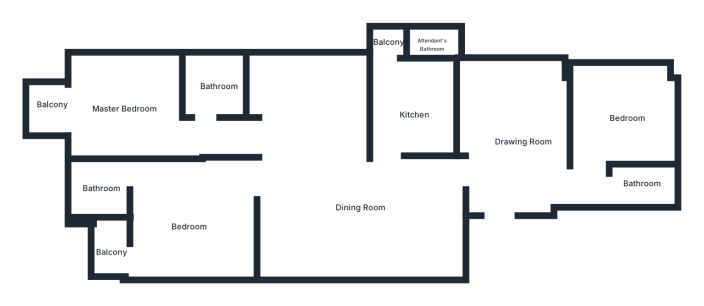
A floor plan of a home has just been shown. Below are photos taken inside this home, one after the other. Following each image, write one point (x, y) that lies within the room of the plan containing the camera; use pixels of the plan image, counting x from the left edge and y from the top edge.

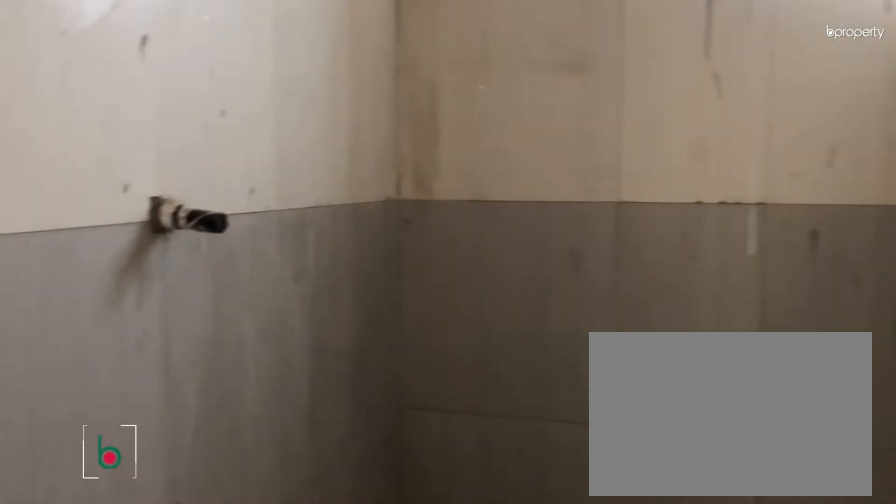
(642, 183)
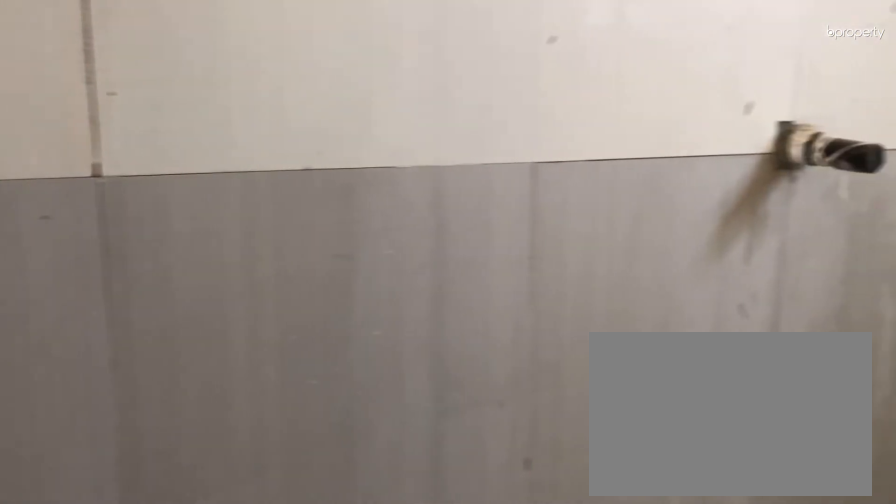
(642, 183)
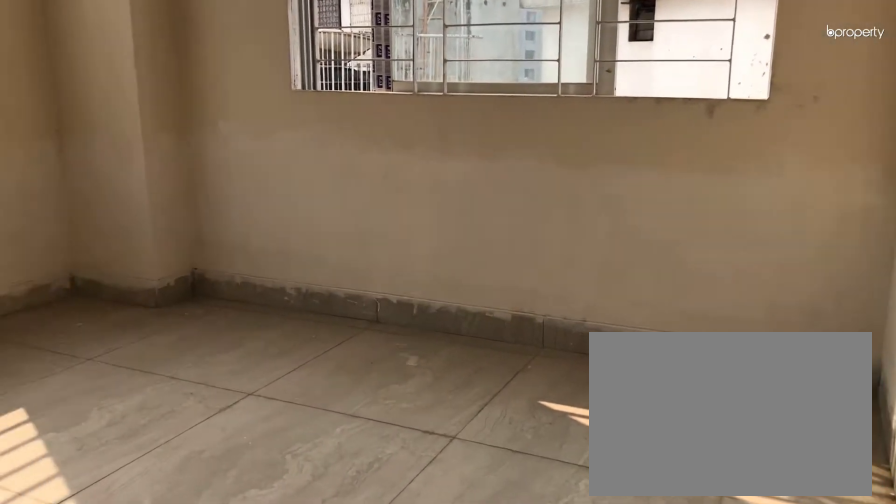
(629, 117)
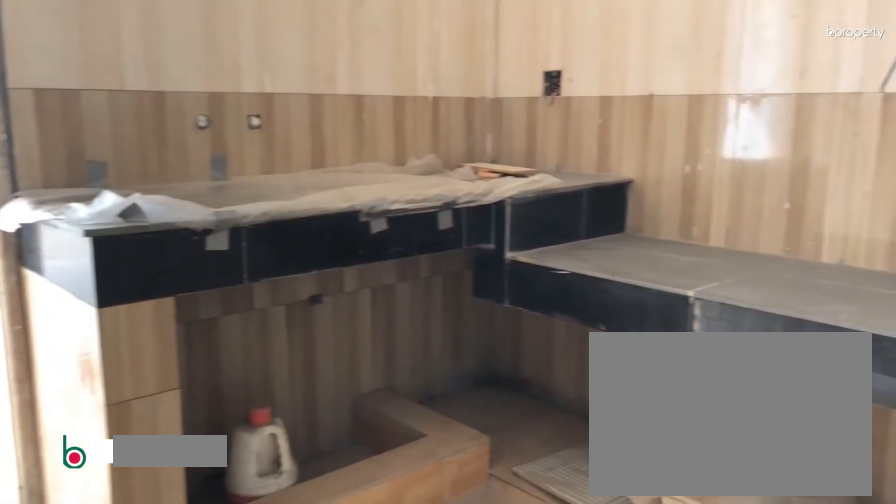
(416, 116)
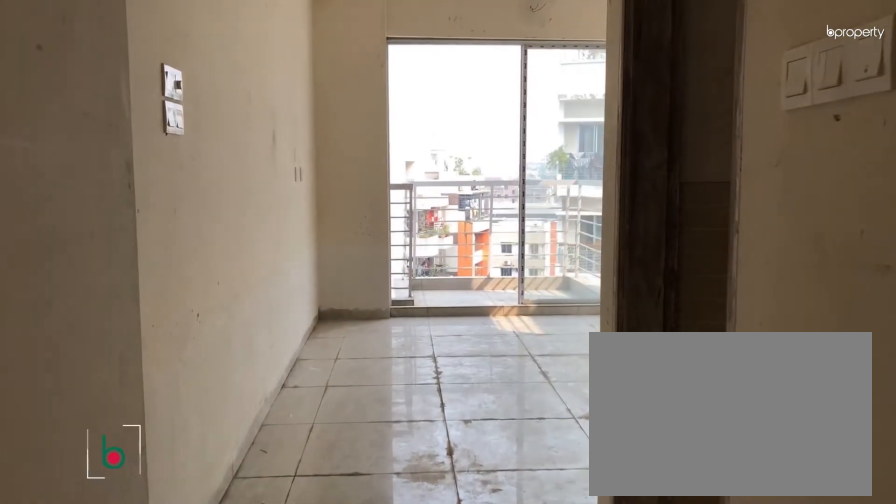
(121, 110)
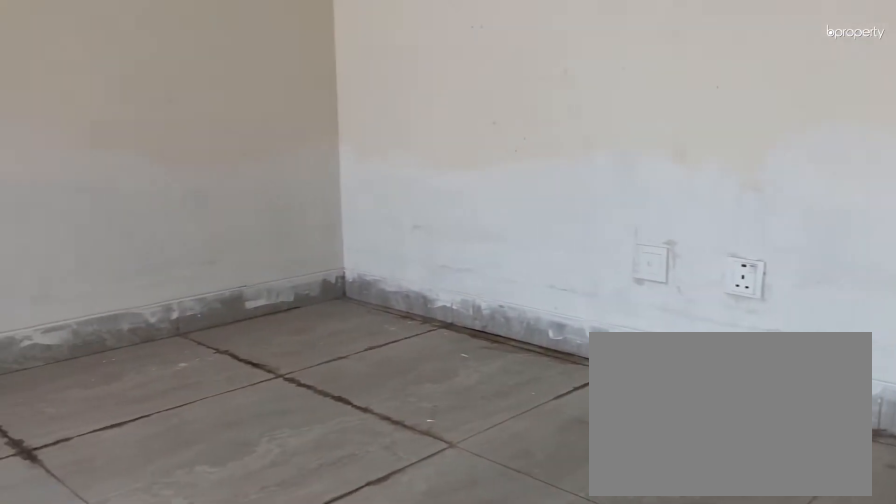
(121, 110)
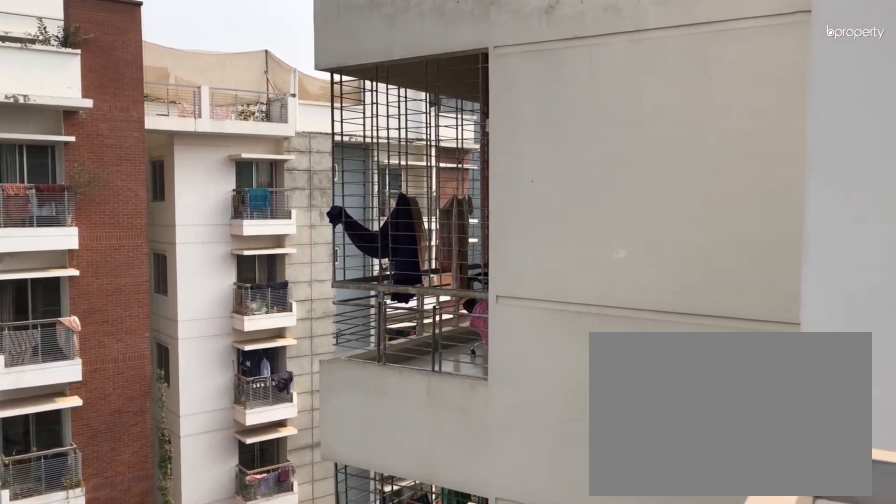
(53, 106)
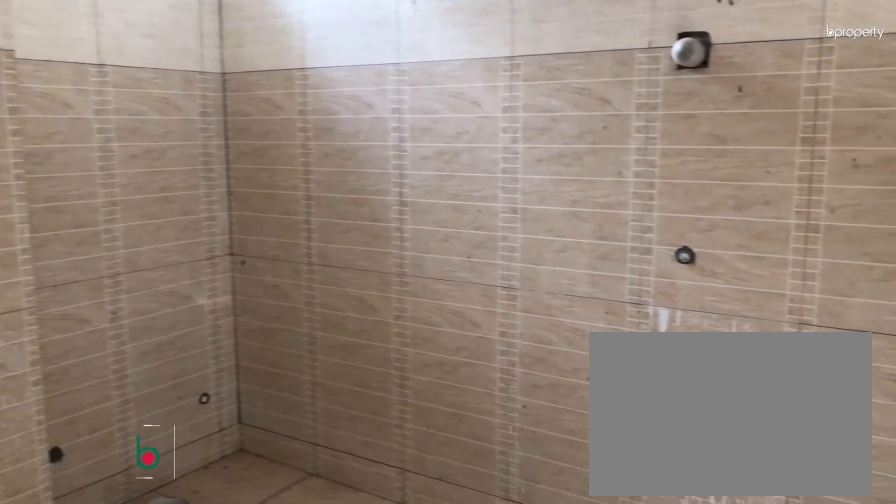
(218, 85)
